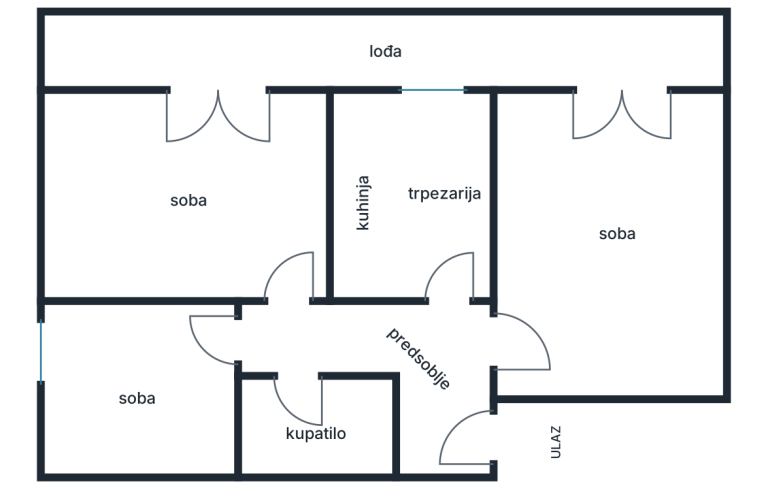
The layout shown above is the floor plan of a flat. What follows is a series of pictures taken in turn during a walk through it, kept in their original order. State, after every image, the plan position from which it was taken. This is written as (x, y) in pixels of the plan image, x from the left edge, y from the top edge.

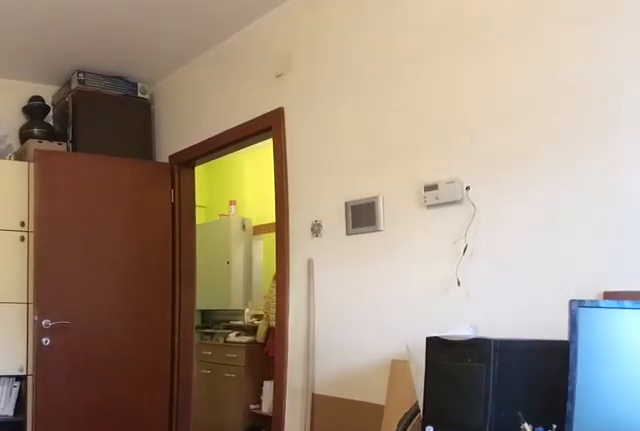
(610, 119)
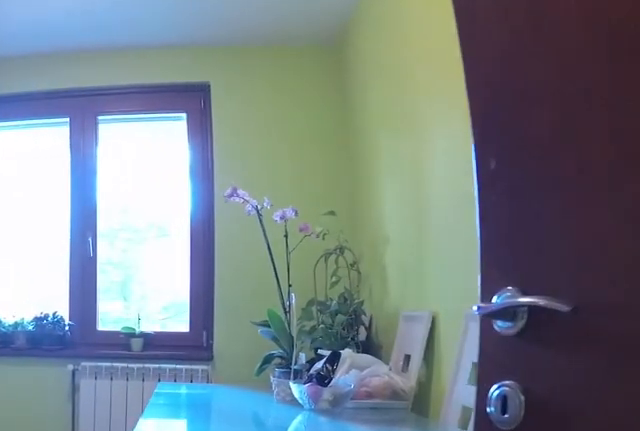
(471, 341)
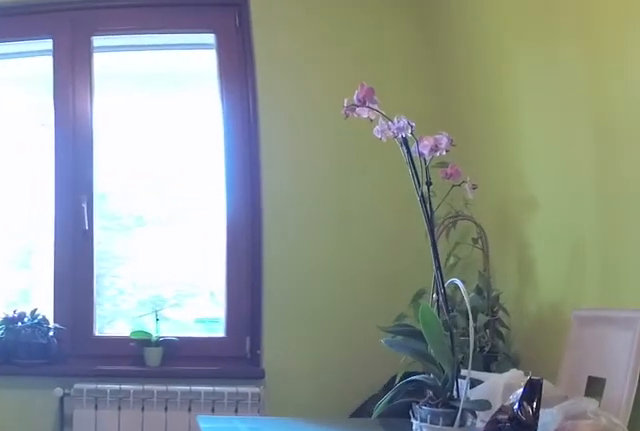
(472, 259)
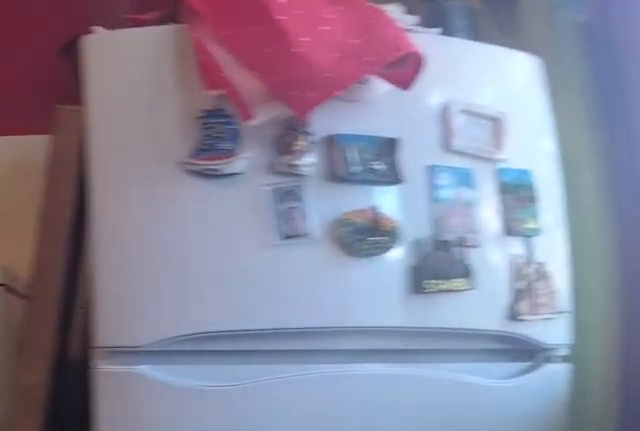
(486, 132)
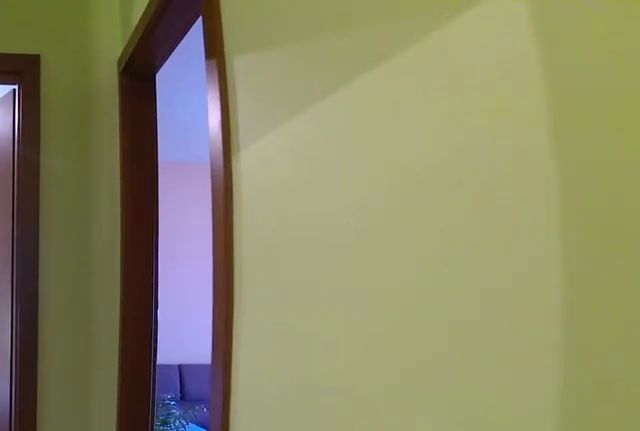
(423, 336)
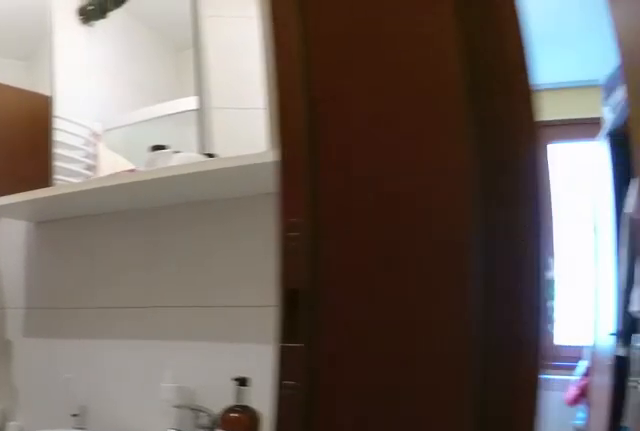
(324, 341)
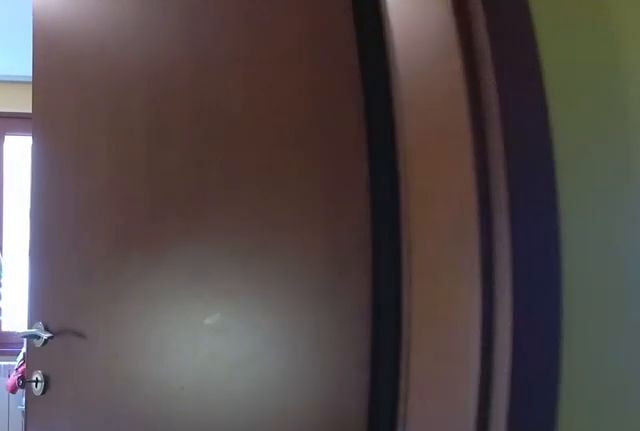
(274, 336)
